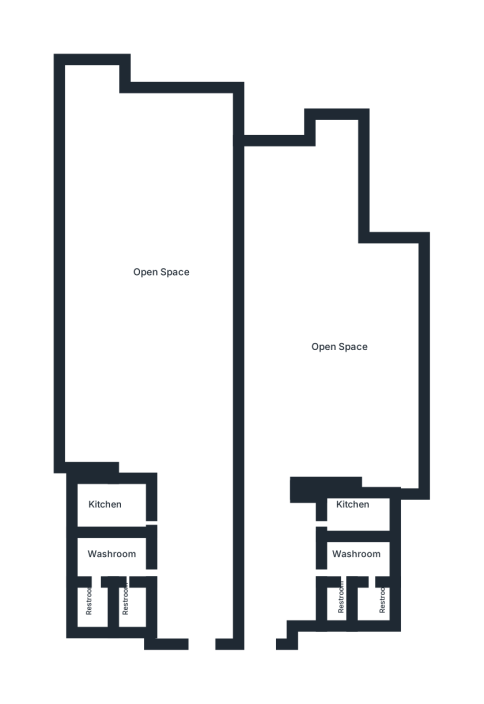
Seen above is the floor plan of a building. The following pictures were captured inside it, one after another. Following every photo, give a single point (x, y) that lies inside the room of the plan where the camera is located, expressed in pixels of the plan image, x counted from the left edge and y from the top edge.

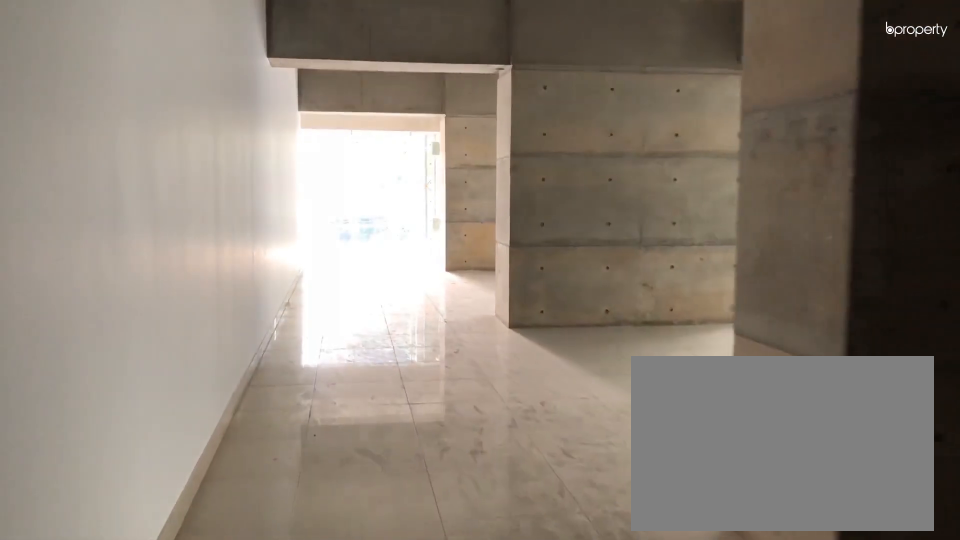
(281, 396)
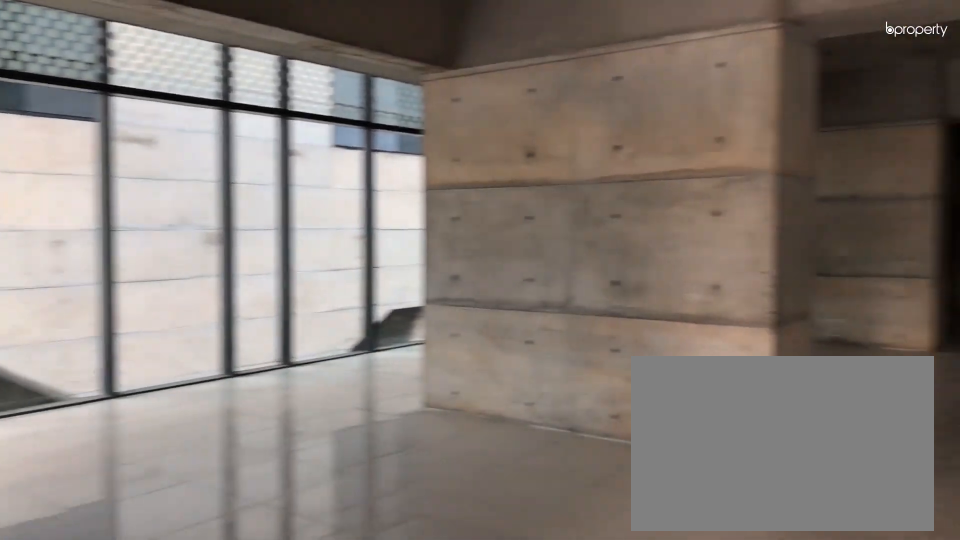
(270, 288)
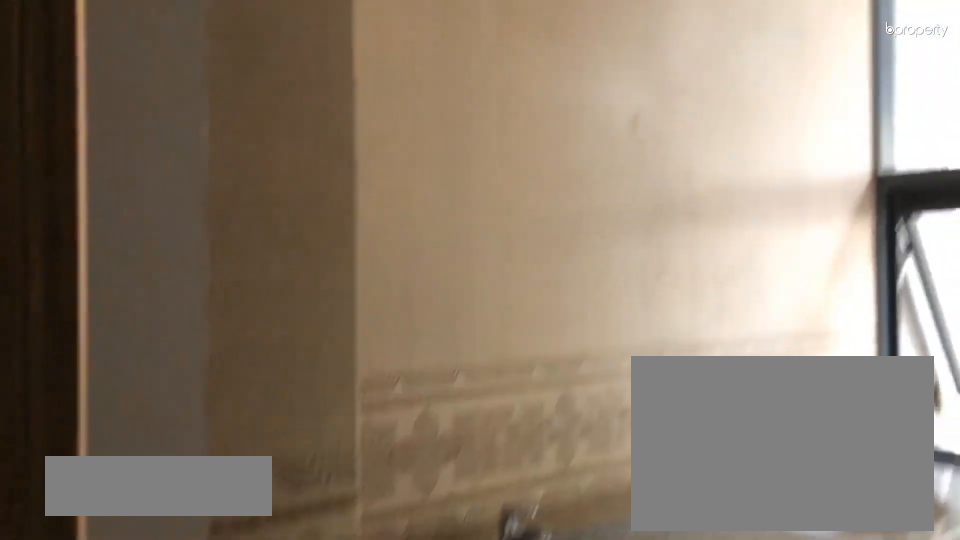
(350, 561)
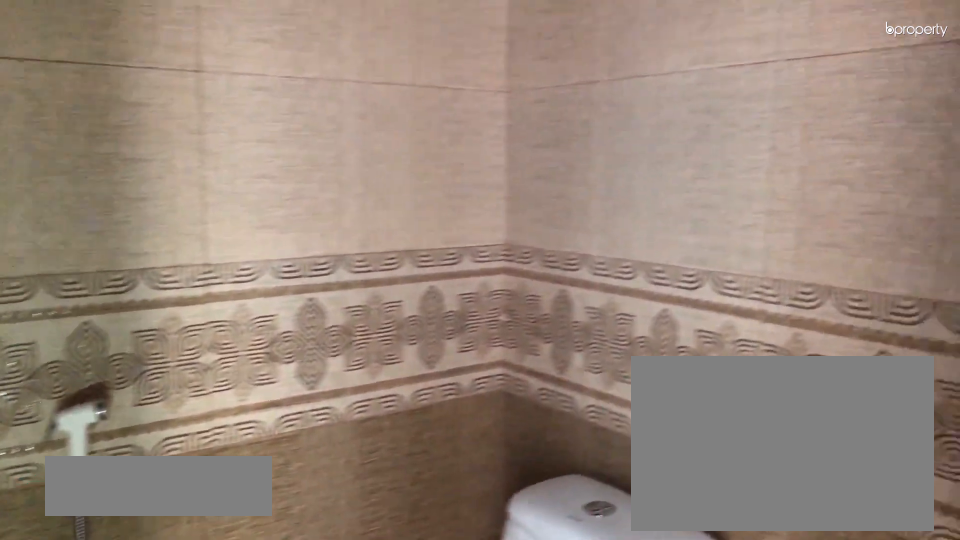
(366, 601)
